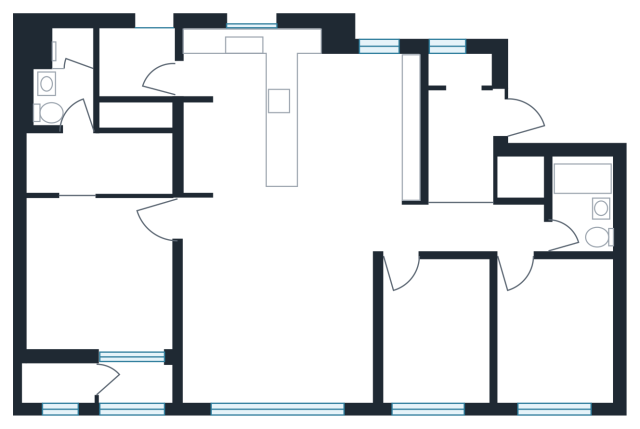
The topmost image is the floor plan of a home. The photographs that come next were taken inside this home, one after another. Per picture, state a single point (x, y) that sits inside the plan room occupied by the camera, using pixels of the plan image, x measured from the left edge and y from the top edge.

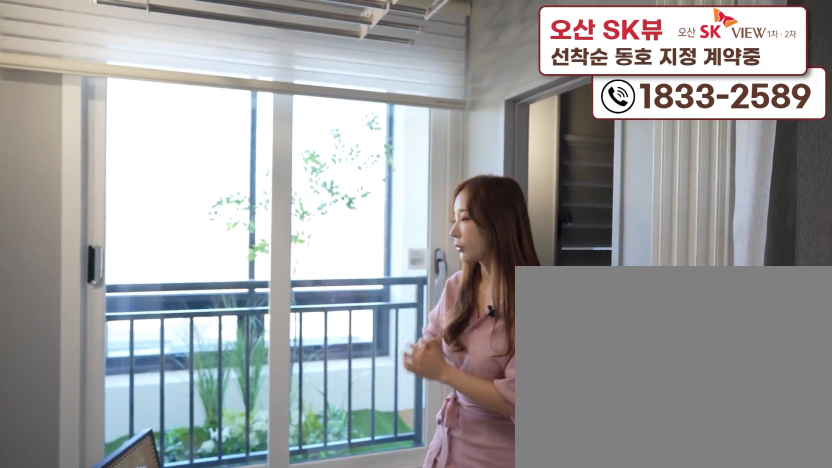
(133, 398)
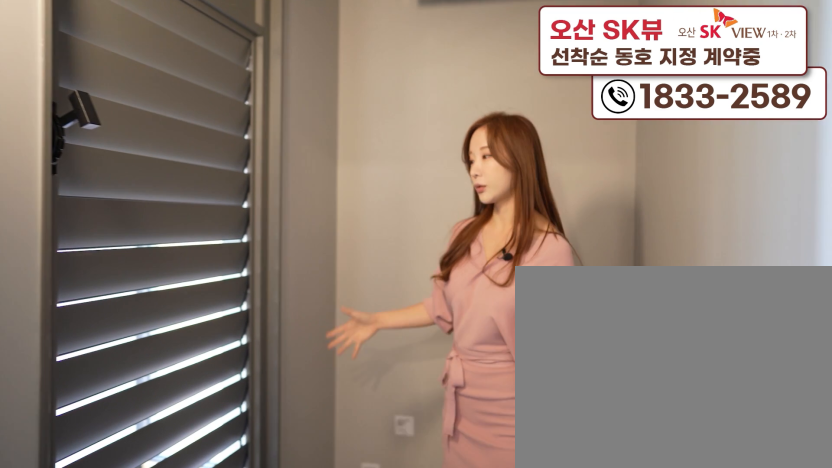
(133, 399)
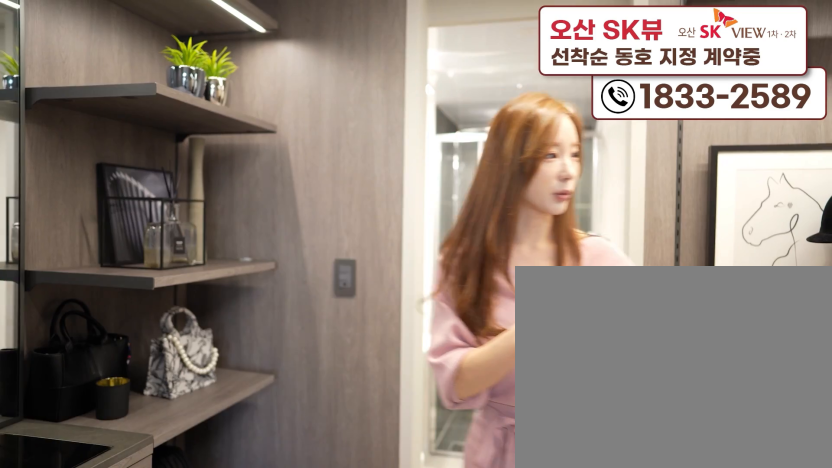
(73, 185)
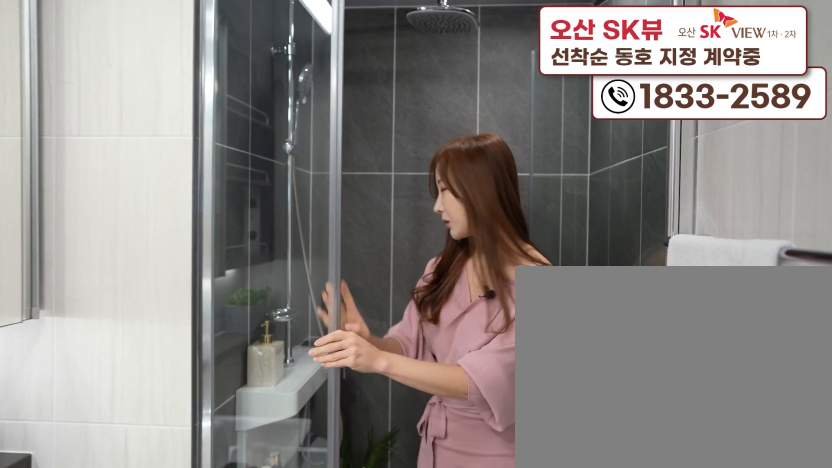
(70, 104)
